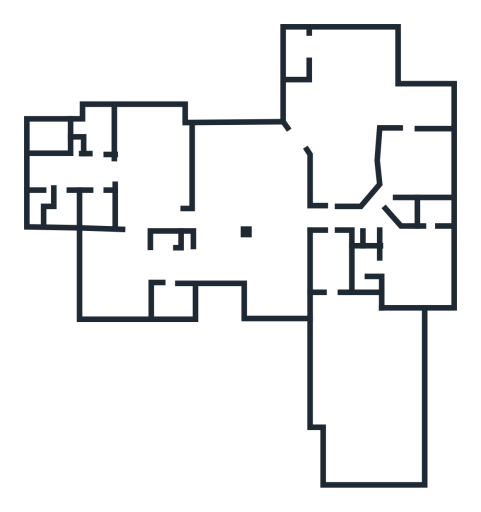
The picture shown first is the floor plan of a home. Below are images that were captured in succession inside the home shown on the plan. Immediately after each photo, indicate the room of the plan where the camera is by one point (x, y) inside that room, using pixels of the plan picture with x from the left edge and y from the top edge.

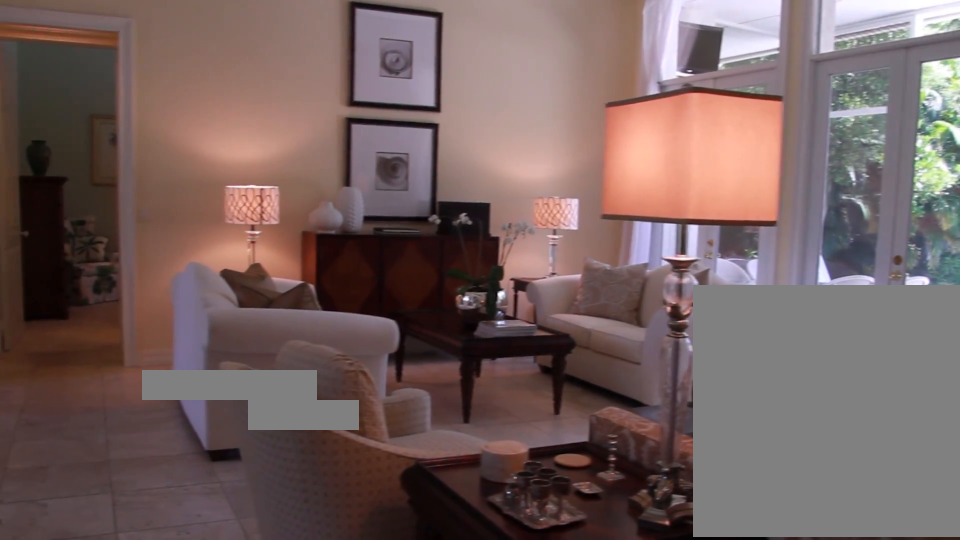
(247, 188)
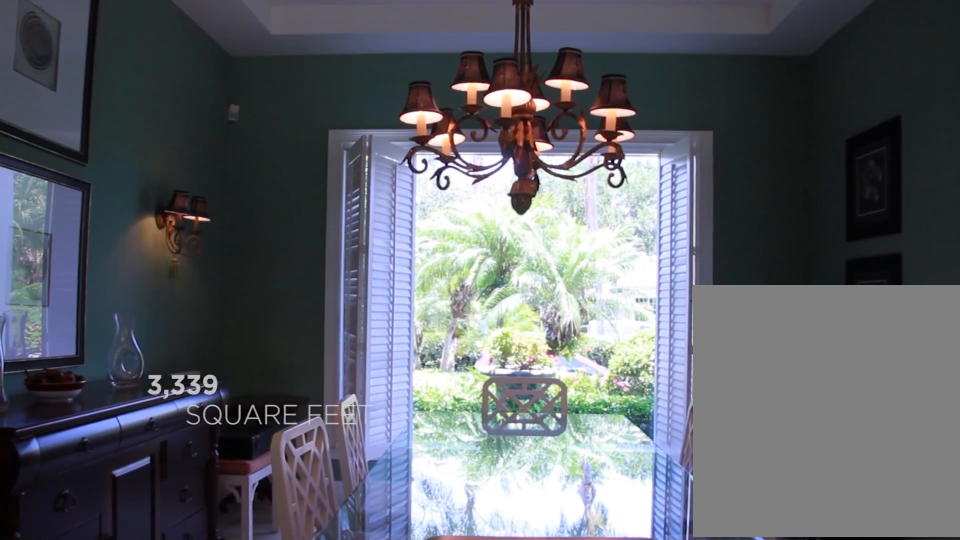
(277, 272)
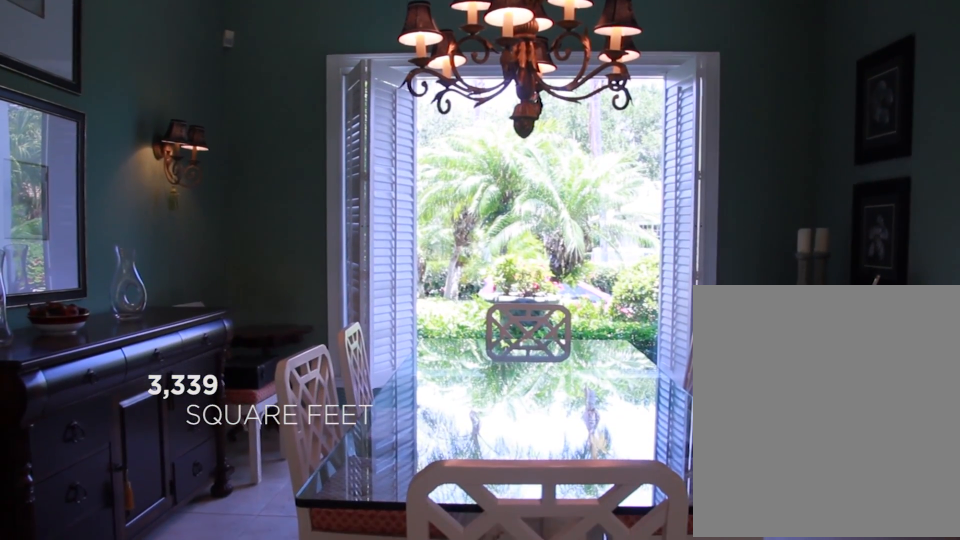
(277, 272)
